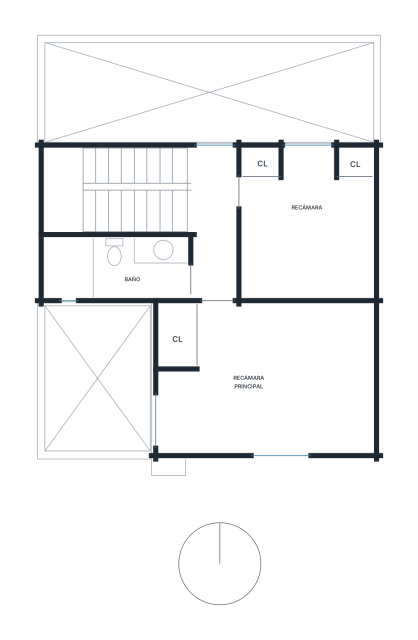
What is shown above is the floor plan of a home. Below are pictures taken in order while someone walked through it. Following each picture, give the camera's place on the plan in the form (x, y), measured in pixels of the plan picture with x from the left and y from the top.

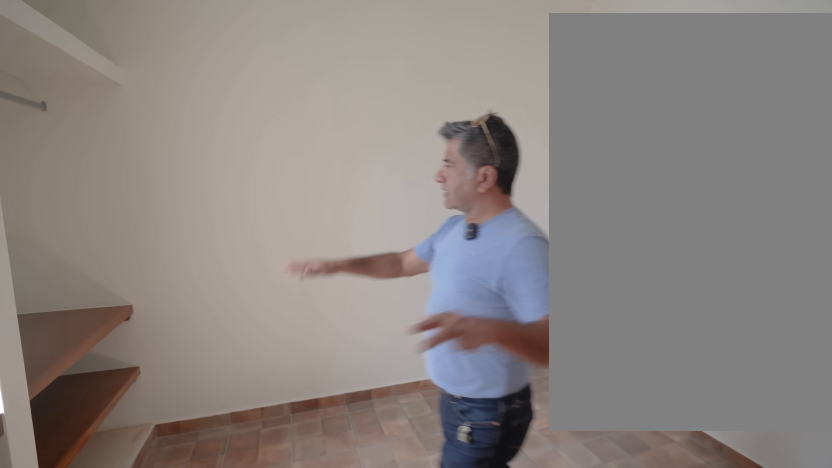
(258, 197)
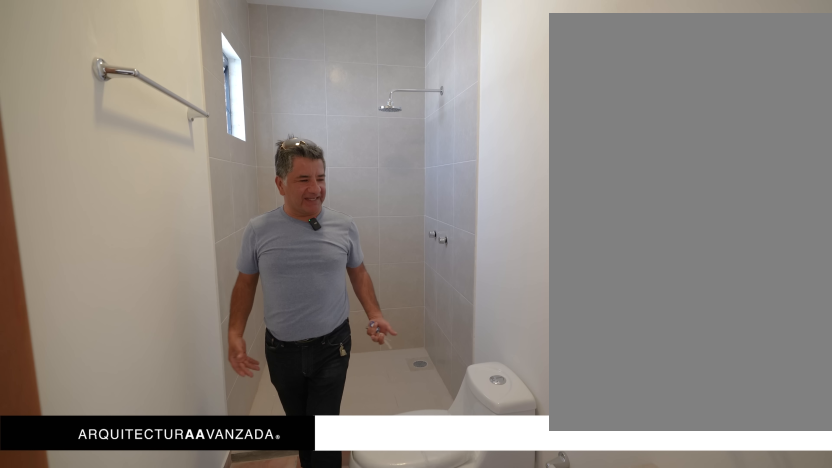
(166, 277)
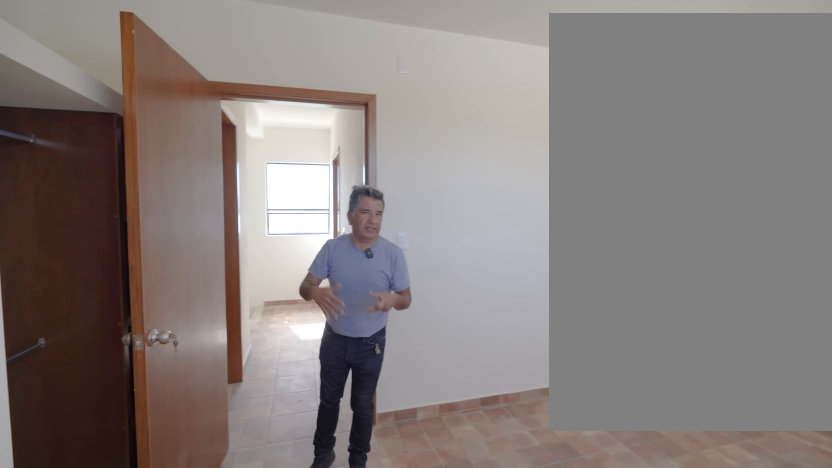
(248, 382)
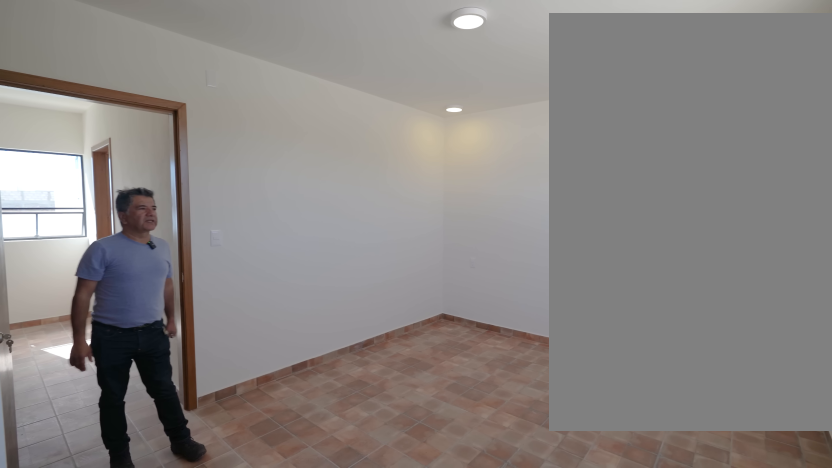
(243, 364)
